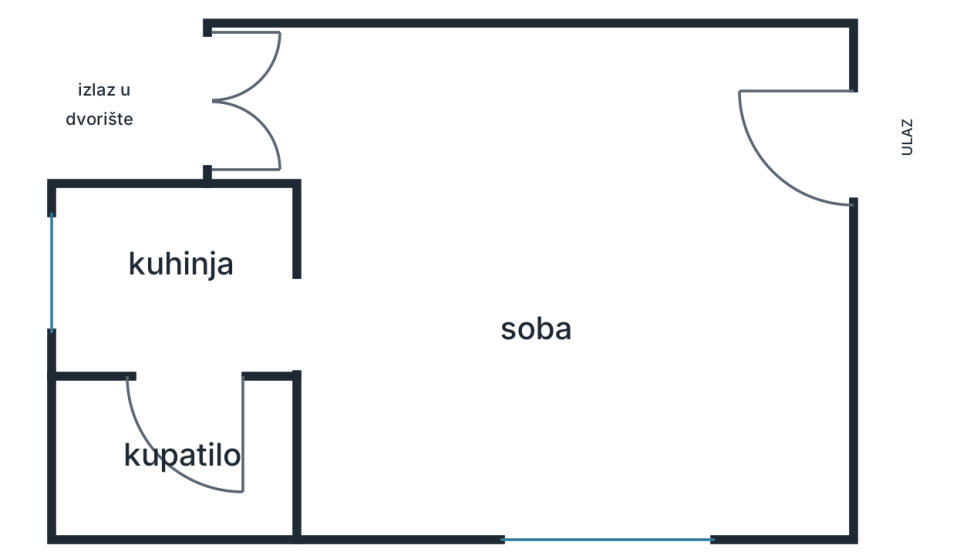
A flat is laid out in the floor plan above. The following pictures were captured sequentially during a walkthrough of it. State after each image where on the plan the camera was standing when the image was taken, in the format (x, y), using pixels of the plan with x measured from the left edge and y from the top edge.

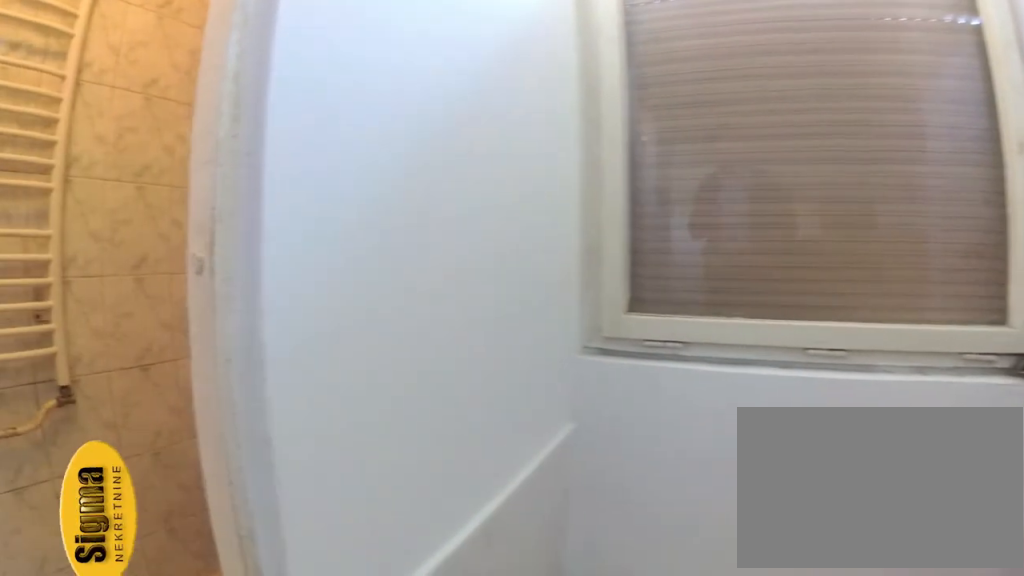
(240, 326)
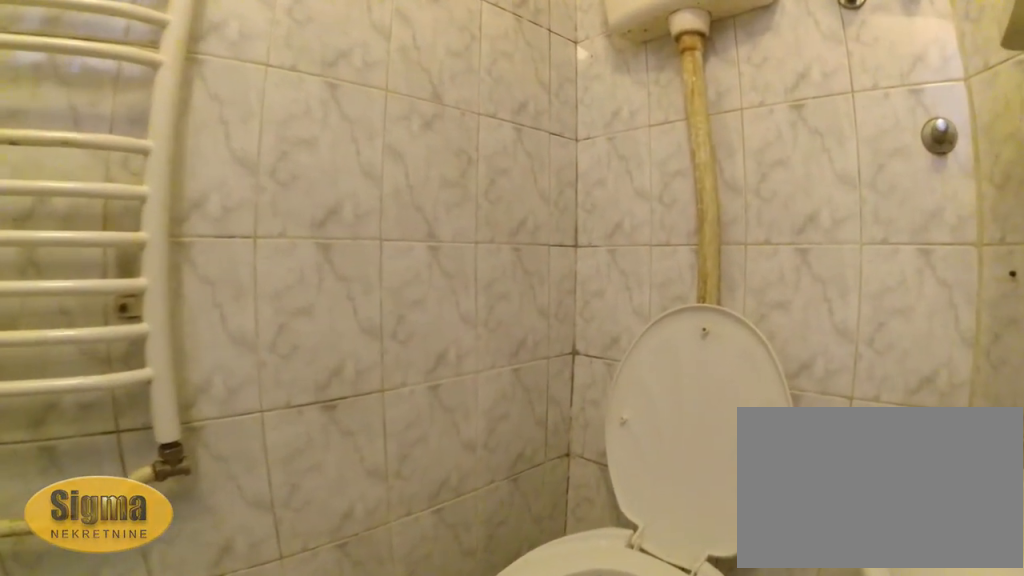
(178, 396)
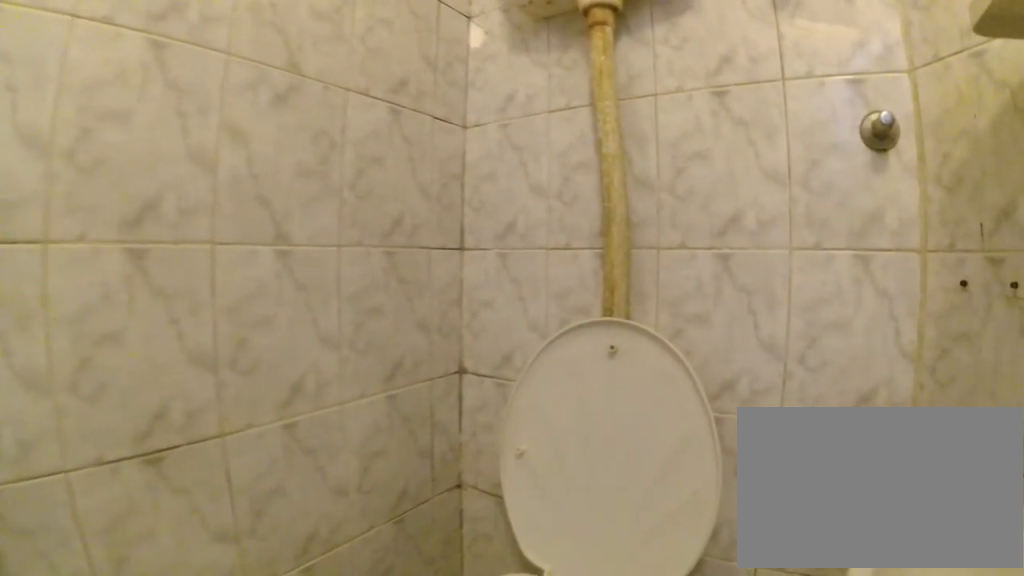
(165, 413)
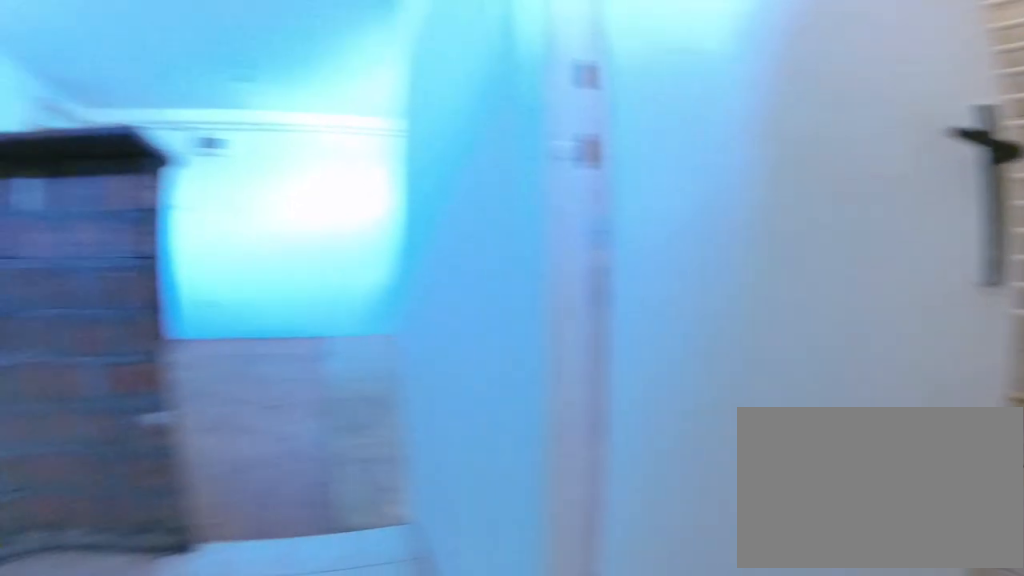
(192, 339)
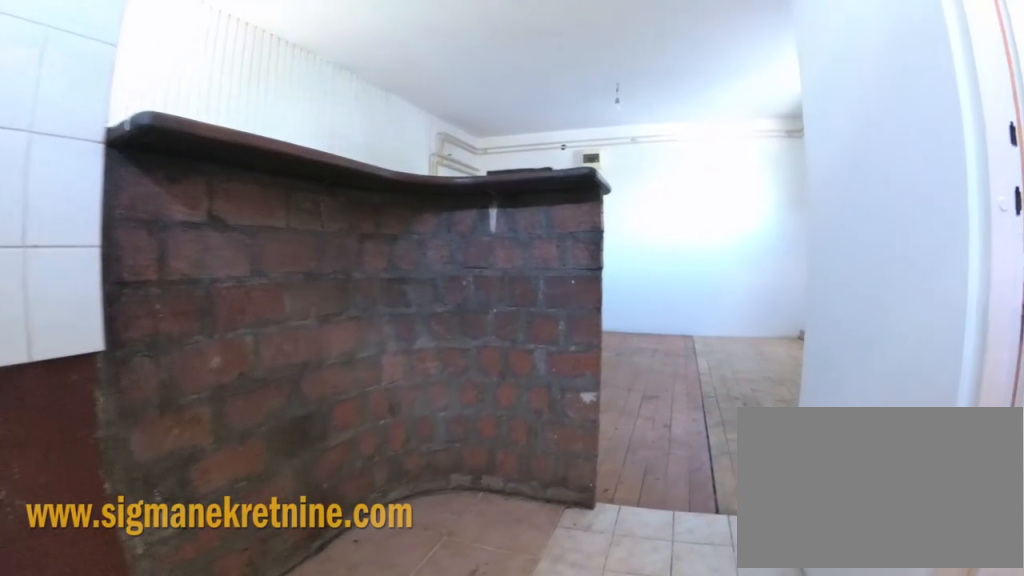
(161, 308)
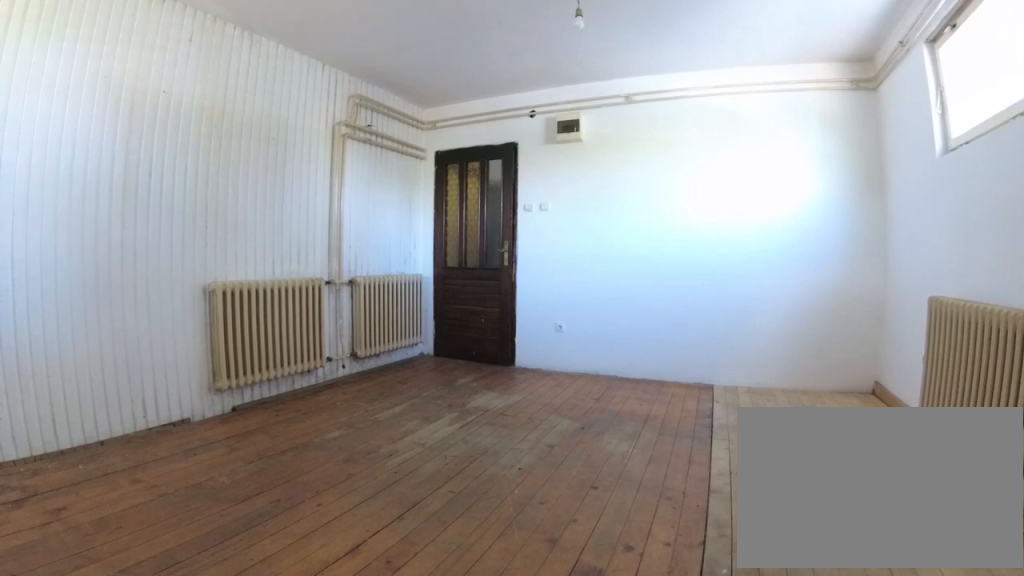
(342, 314)
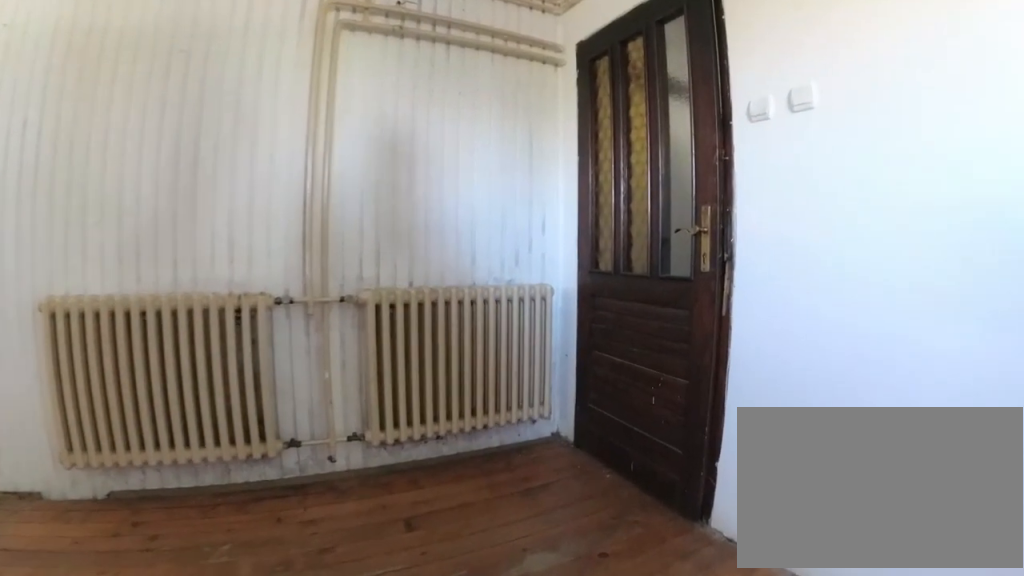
(640, 242)
